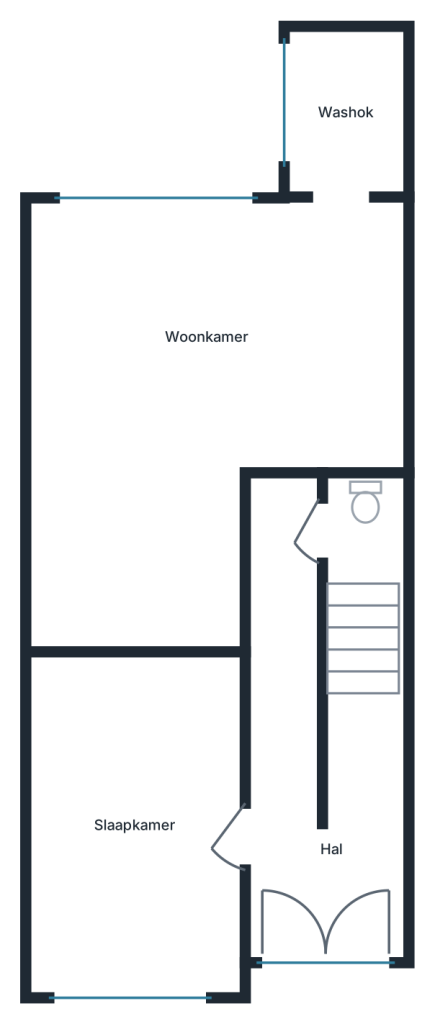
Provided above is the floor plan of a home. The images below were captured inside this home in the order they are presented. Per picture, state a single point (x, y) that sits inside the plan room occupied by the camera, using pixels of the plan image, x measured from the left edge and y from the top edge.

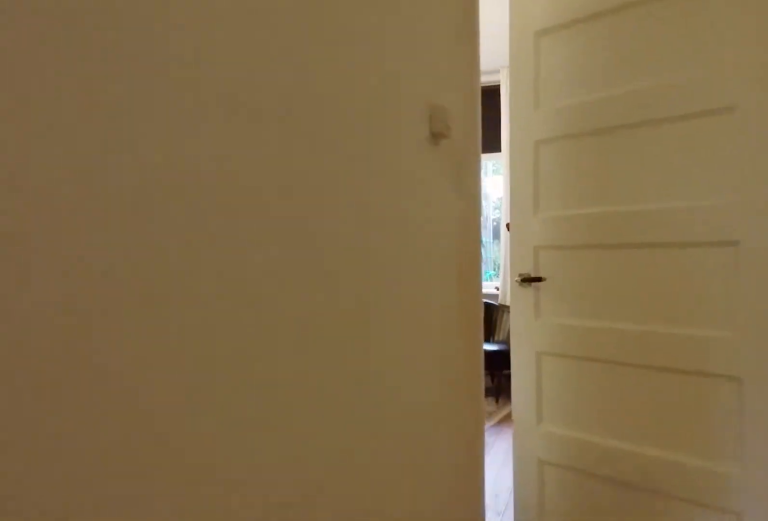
(312, 756)
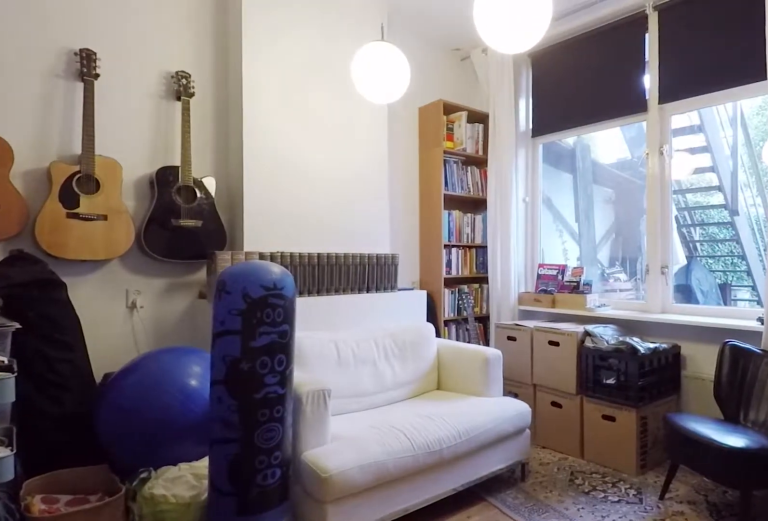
(127, 354)
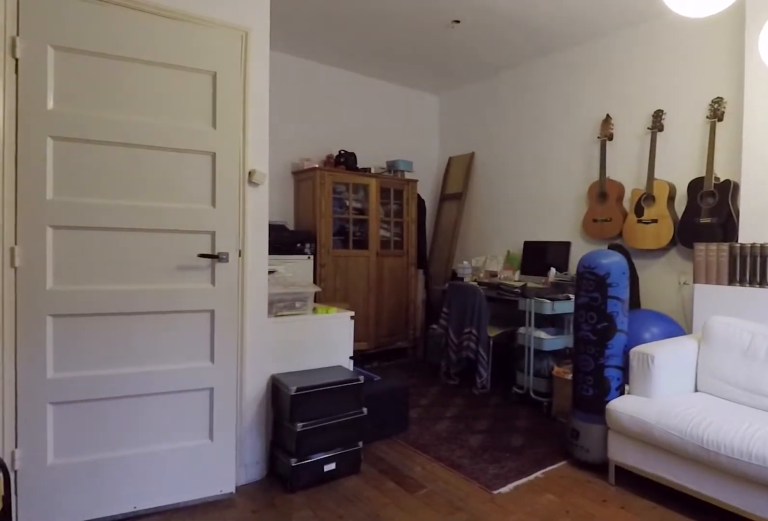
(127, 354)
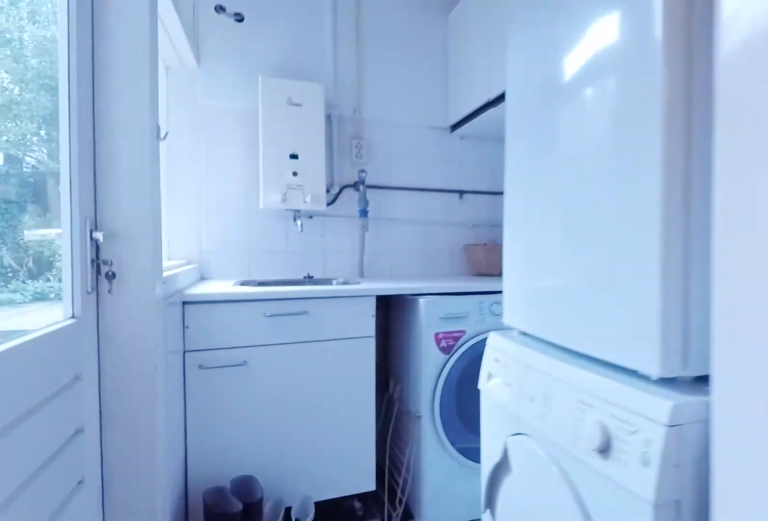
(344, 116)
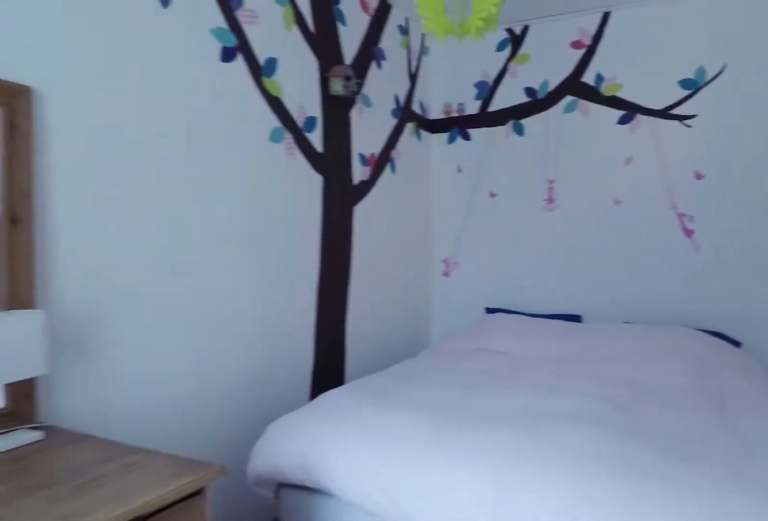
(137, 823)
